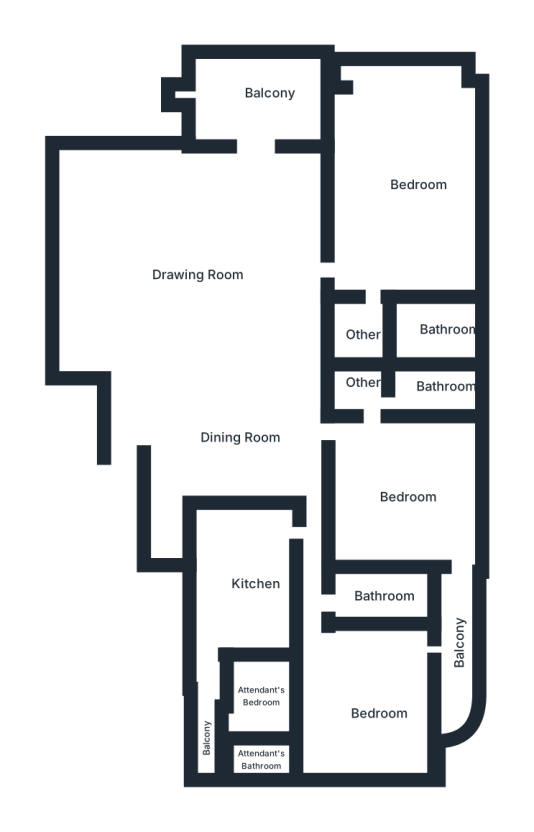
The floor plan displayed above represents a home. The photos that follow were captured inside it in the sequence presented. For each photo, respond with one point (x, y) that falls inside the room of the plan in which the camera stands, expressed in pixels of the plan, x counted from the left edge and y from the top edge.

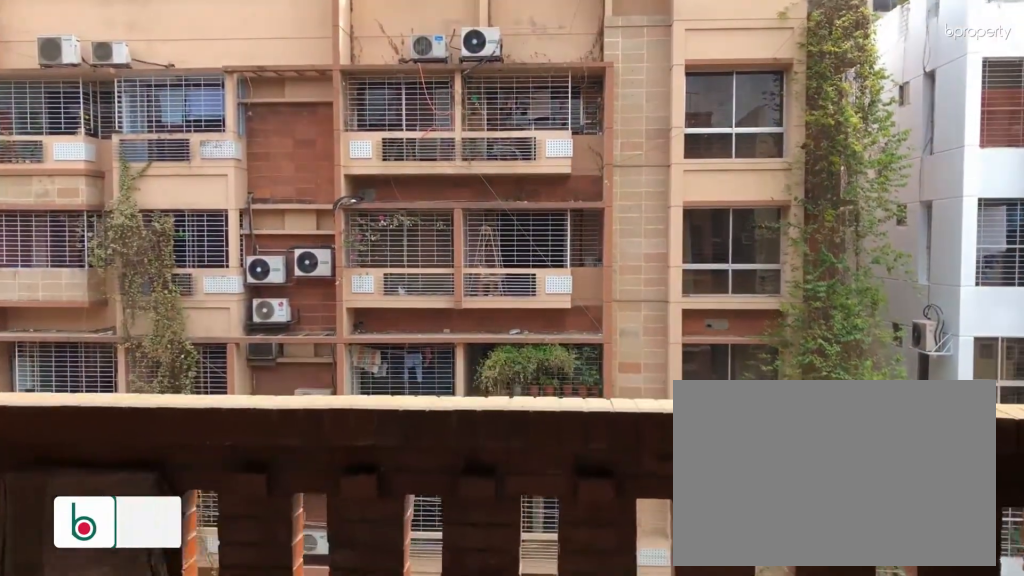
(241, 88)
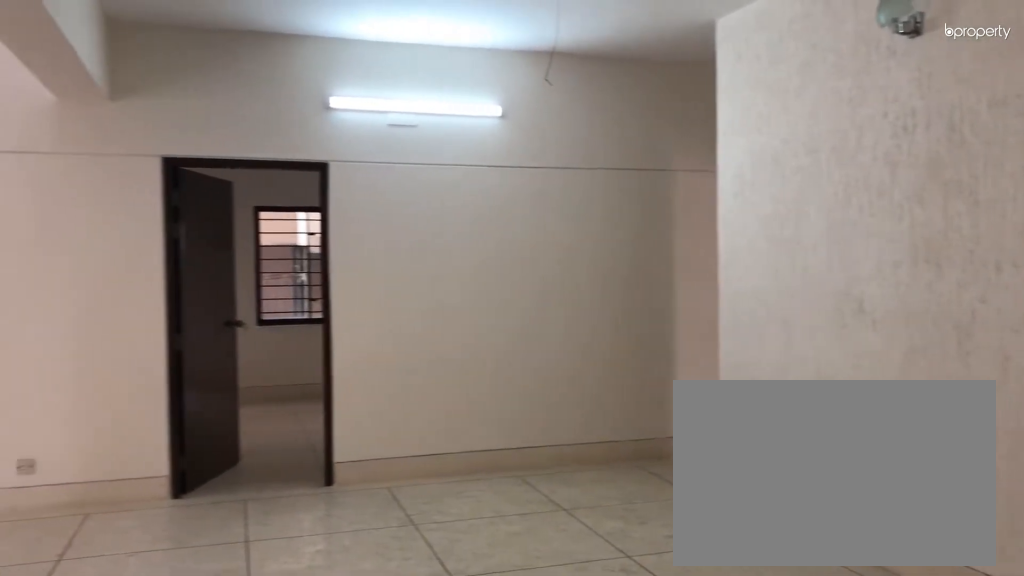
(227, 452)
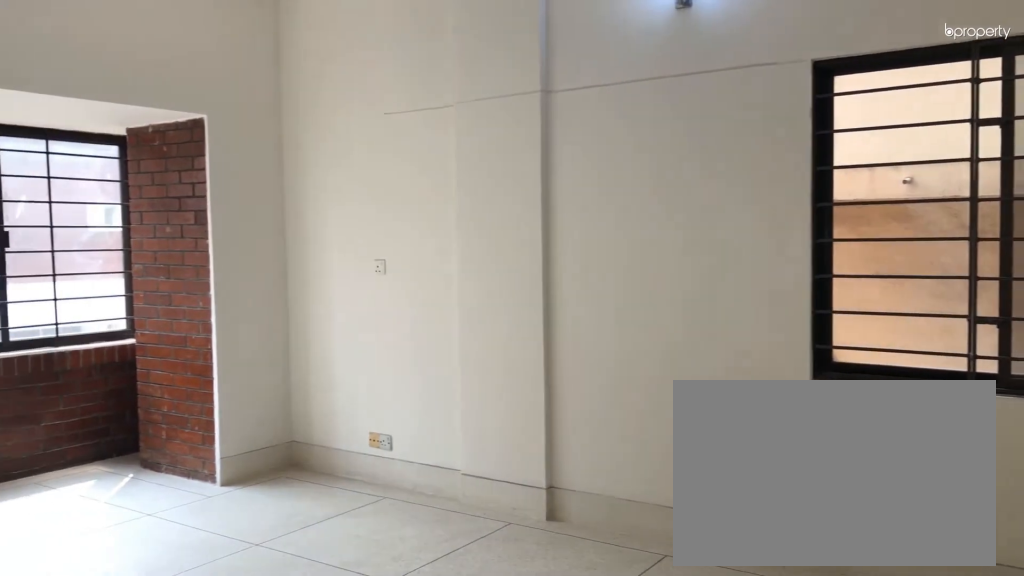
(401, 168)
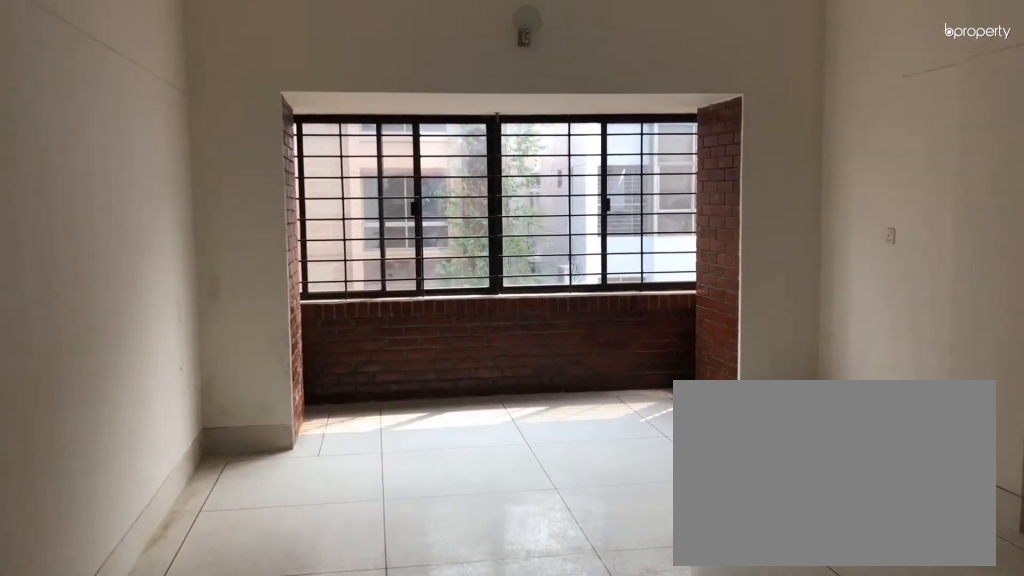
(401, 168)
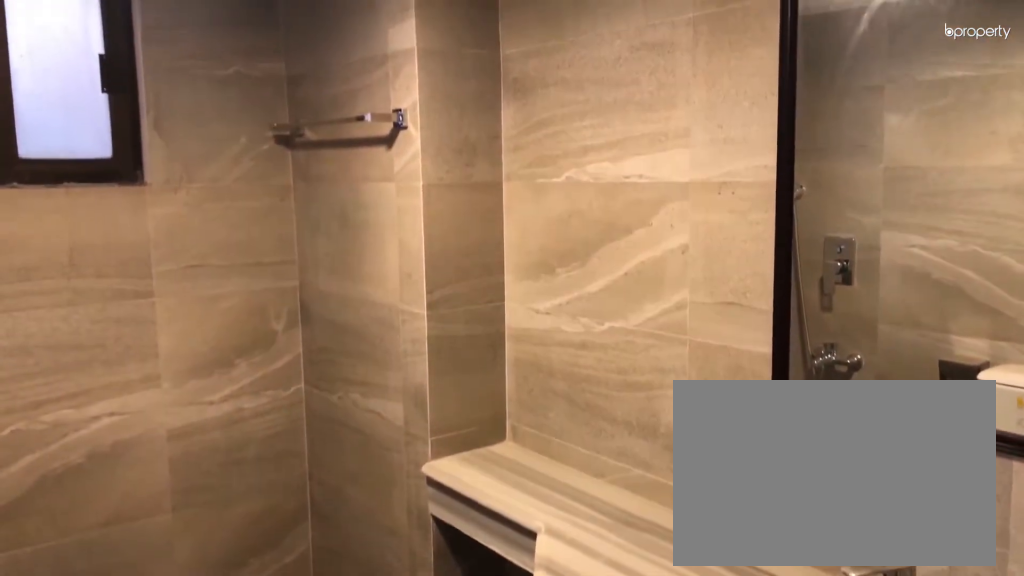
(407, 330)
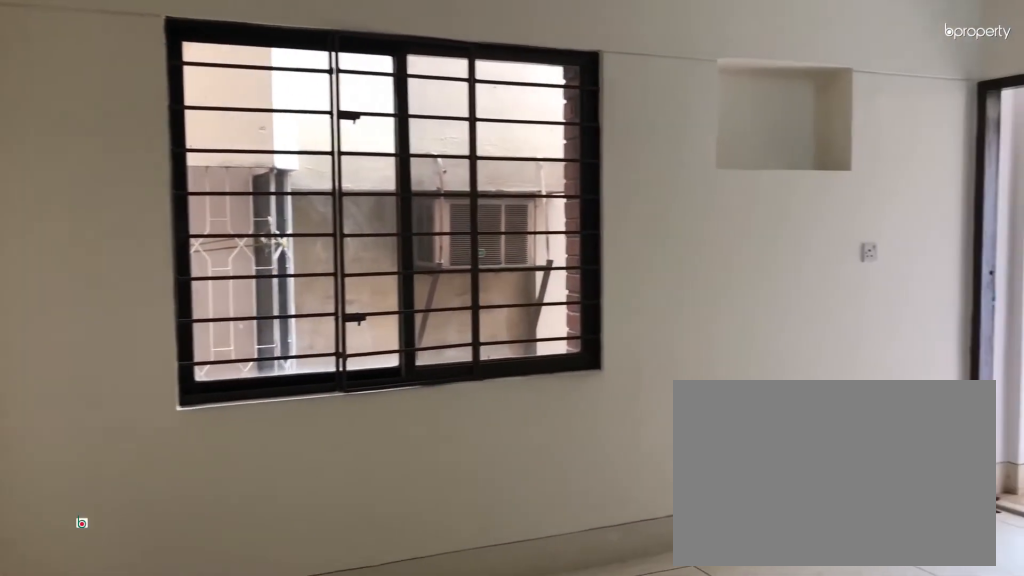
(410, 494)
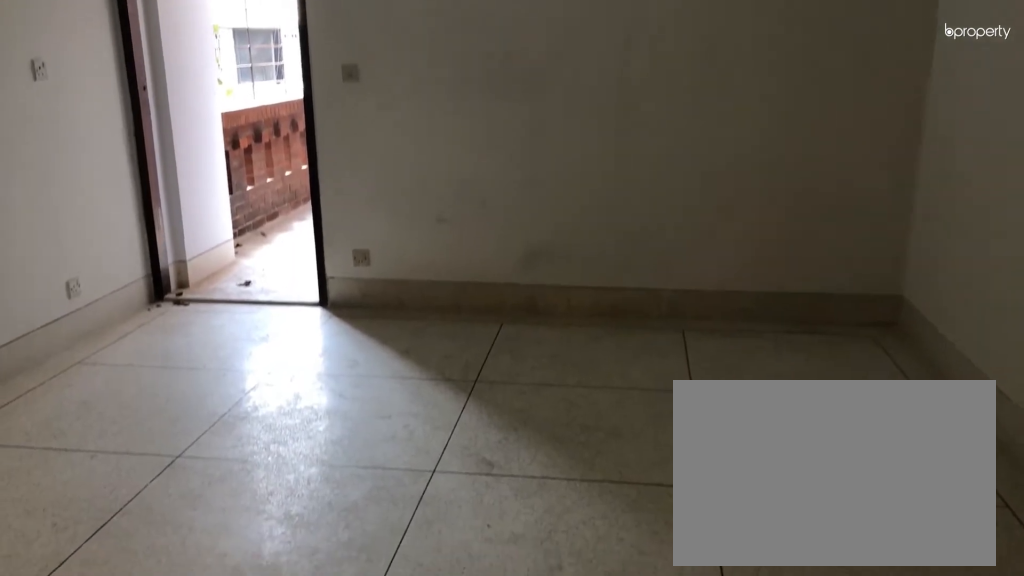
(410, 494)
